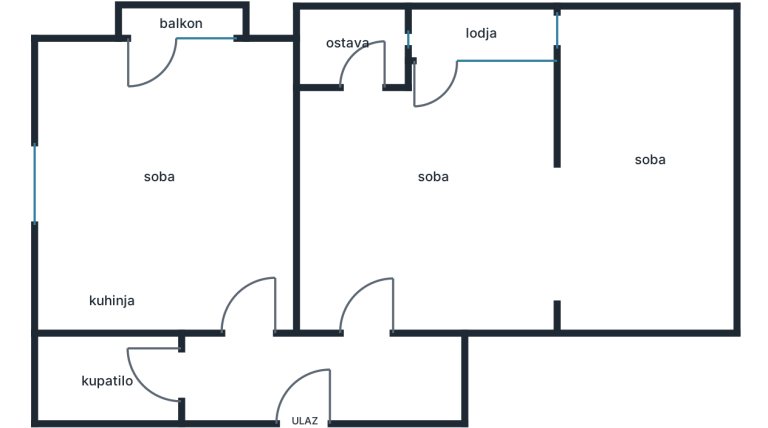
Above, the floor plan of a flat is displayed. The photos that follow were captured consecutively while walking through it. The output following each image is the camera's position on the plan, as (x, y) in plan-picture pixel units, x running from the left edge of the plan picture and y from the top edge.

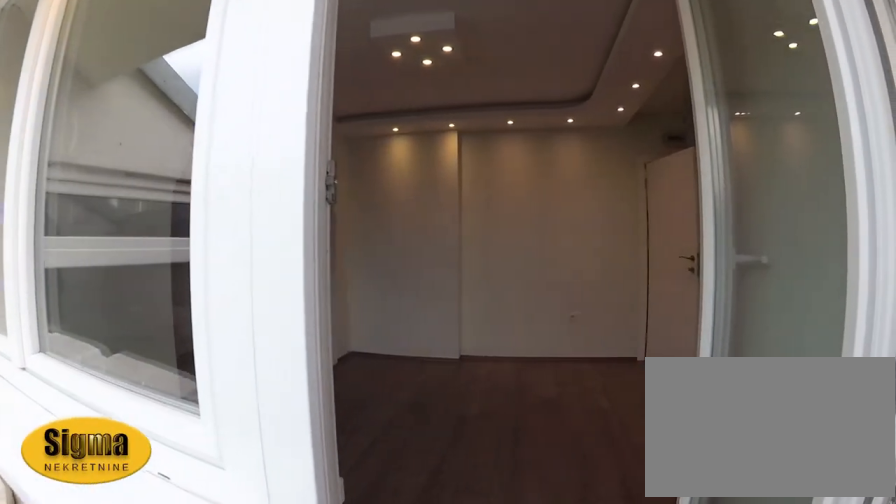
(436, 20)
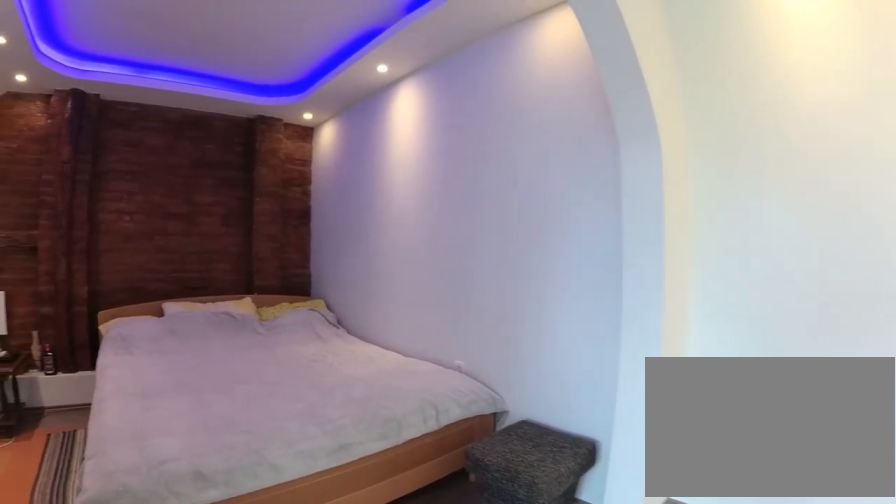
(479, 165)
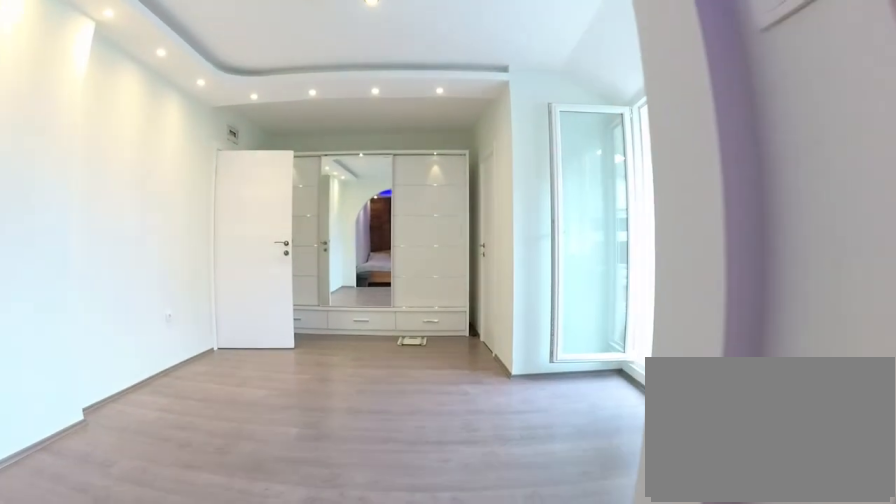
(610, 176)
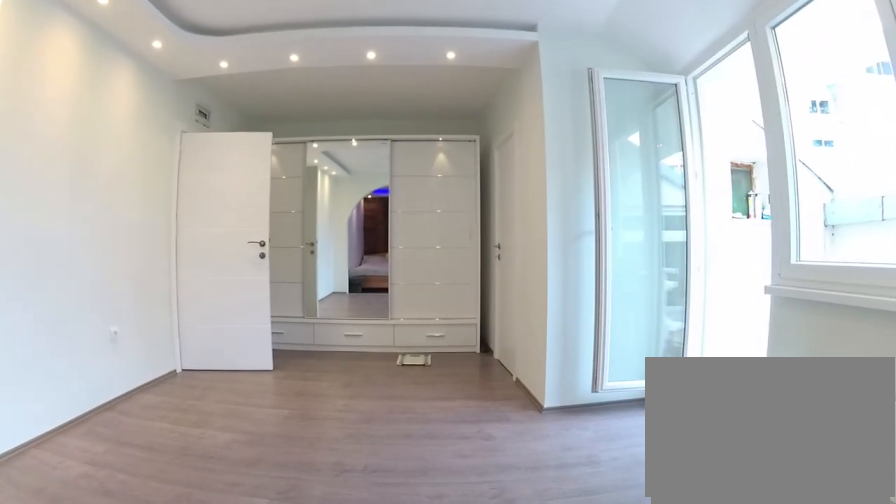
(566, 167)
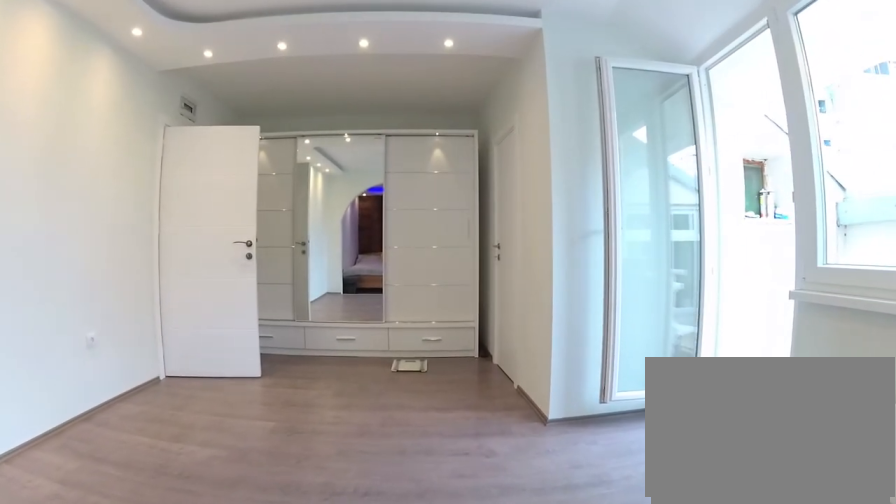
(555, 165)
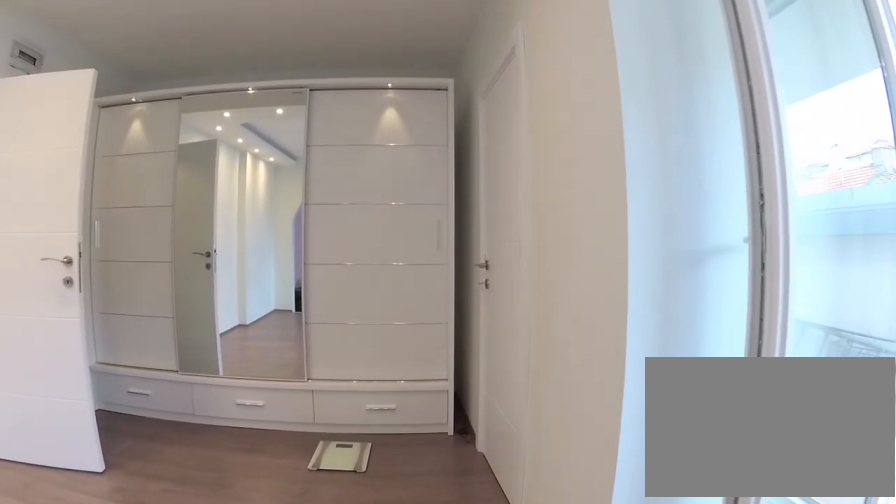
(476, 153)
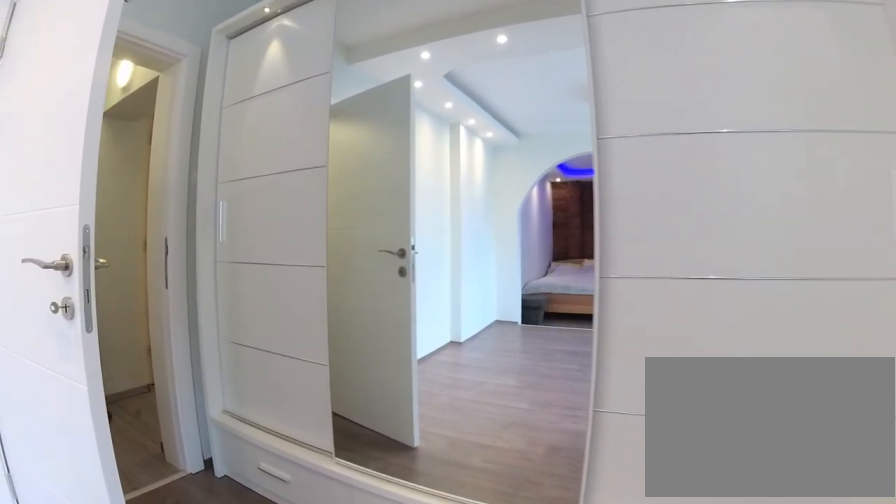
(400, 180)
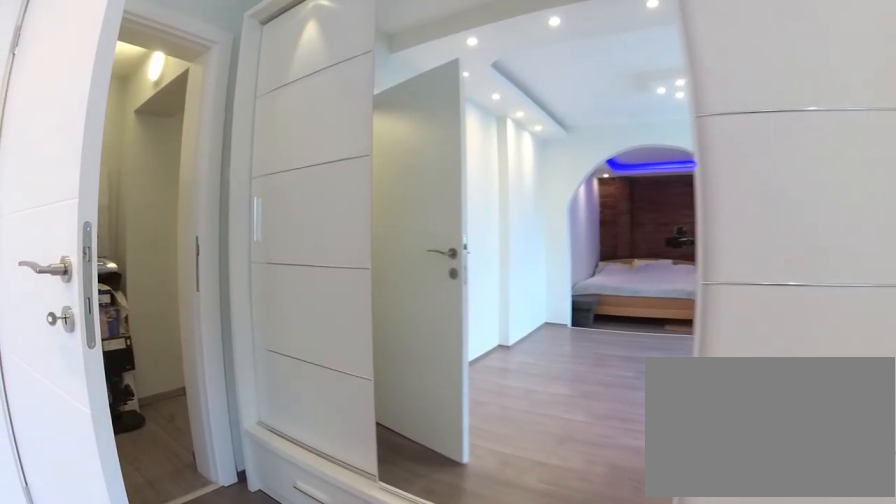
(396, 189)
